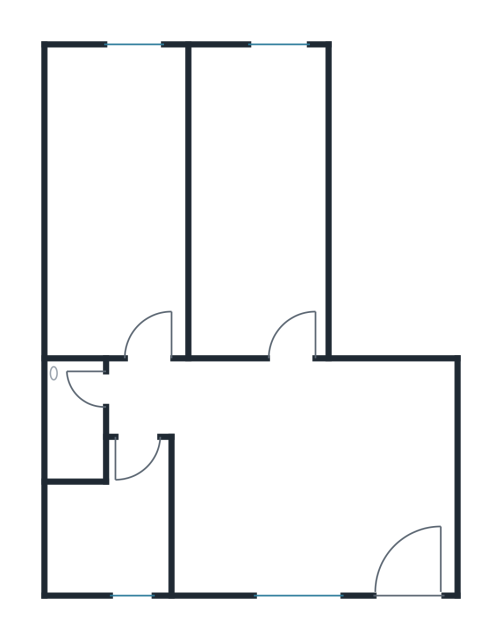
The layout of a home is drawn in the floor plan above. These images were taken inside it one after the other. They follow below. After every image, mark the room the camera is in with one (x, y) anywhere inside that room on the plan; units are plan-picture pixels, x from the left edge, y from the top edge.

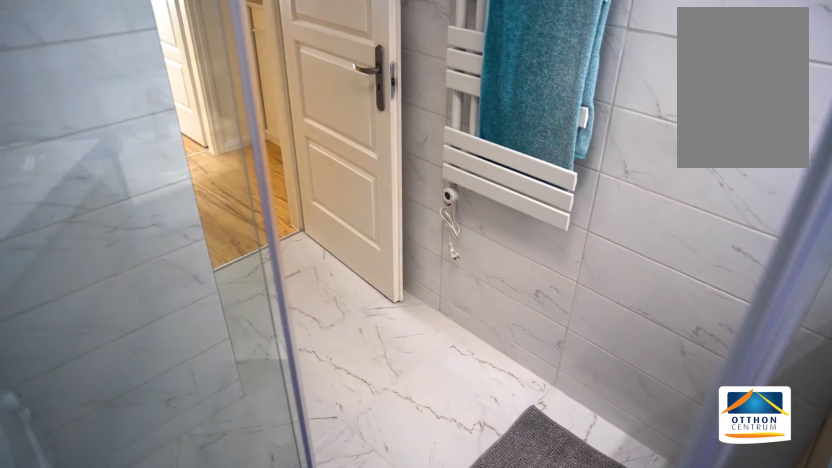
(113, 534)
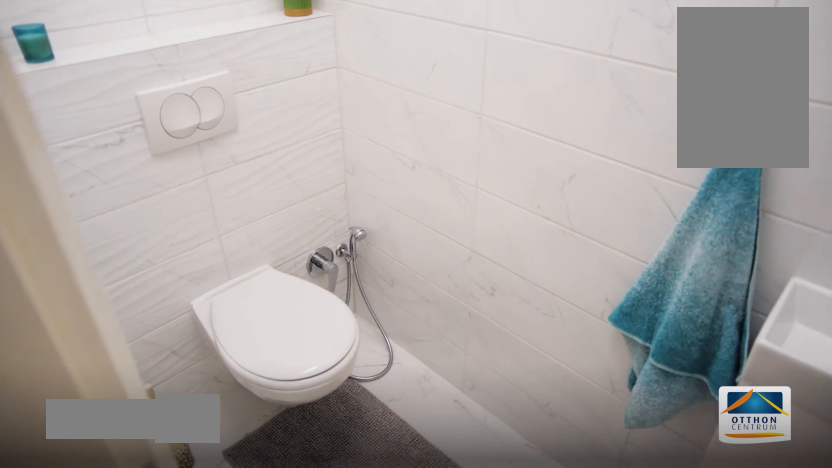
(77, 422)
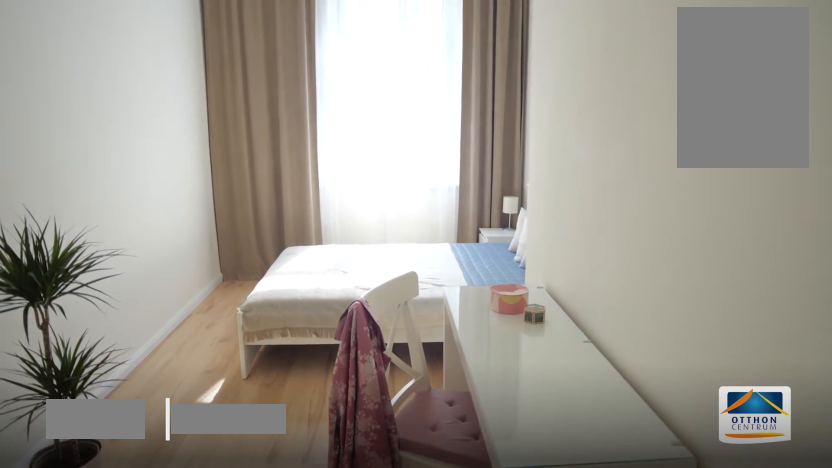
(116, 212)
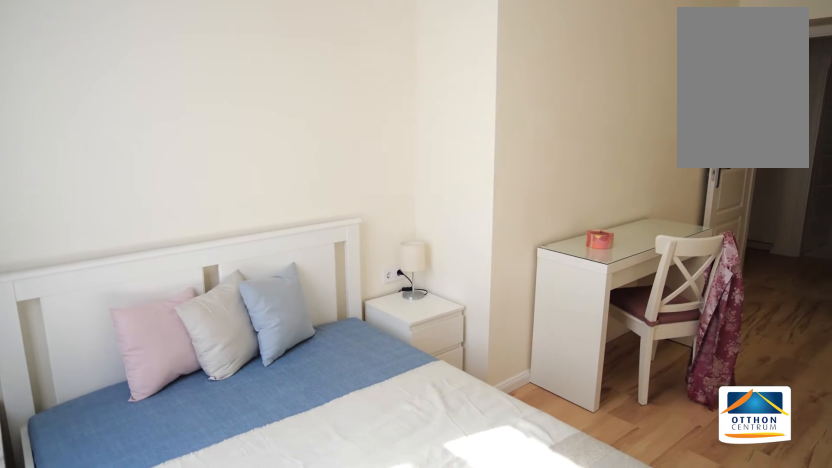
(117, 211)
